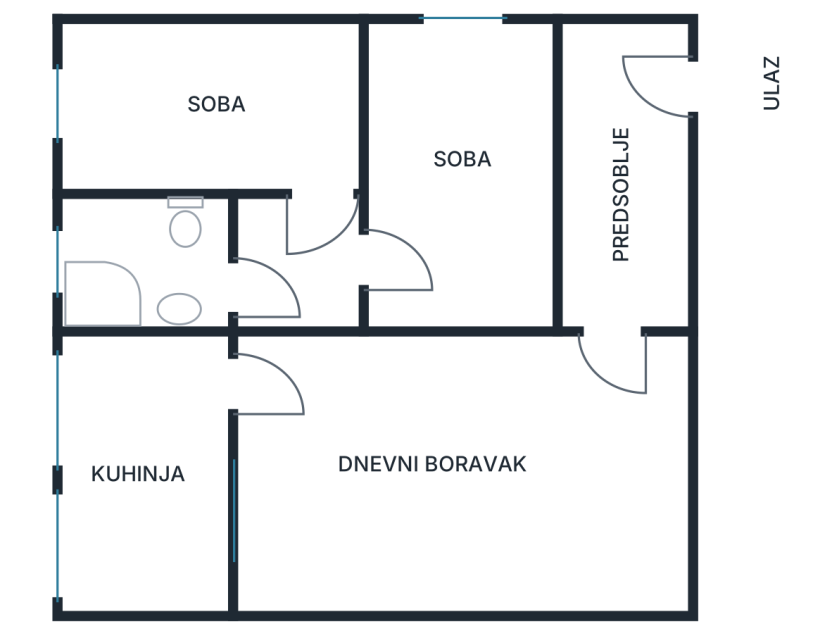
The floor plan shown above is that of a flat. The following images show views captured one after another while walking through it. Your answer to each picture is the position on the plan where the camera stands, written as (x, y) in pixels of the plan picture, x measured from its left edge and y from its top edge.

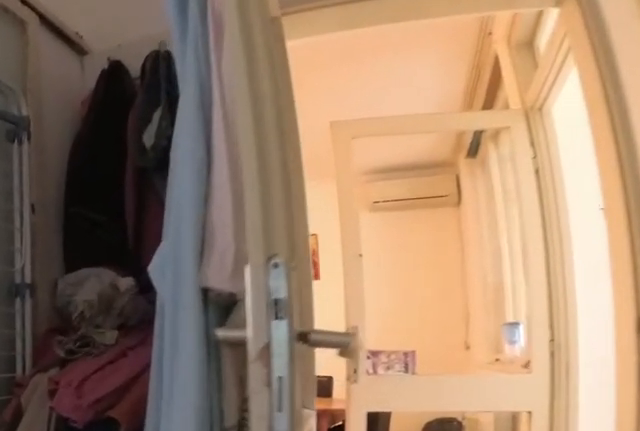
(304, 200)
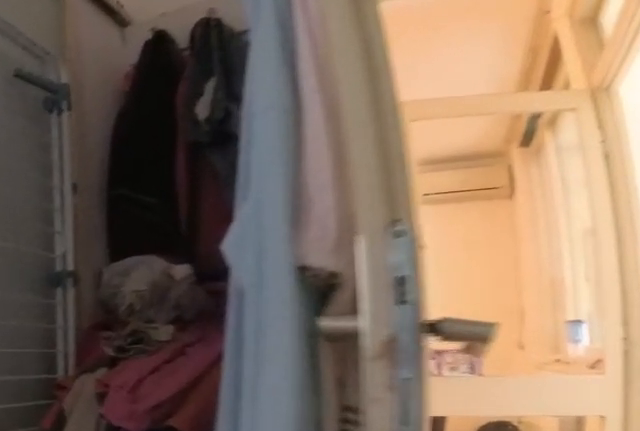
(305, 207)
